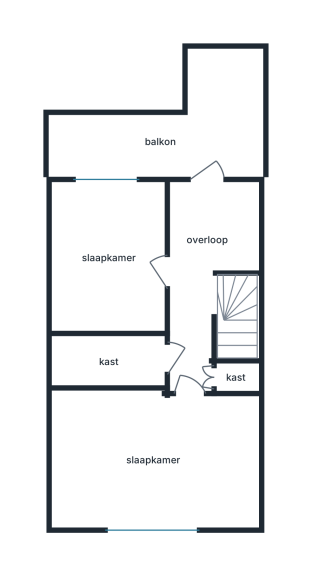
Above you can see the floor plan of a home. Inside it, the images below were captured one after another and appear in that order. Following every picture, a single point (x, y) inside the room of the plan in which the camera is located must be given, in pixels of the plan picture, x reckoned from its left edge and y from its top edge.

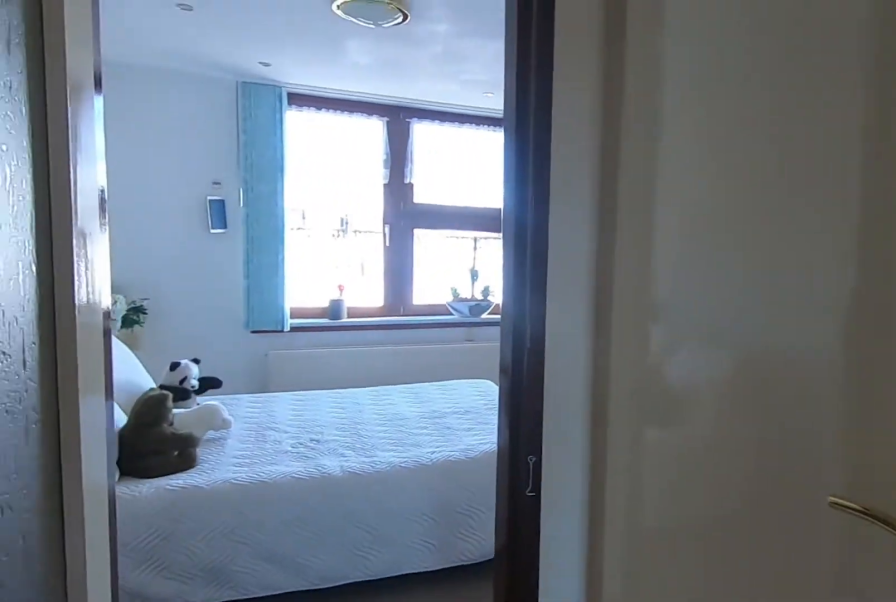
(191, 366)
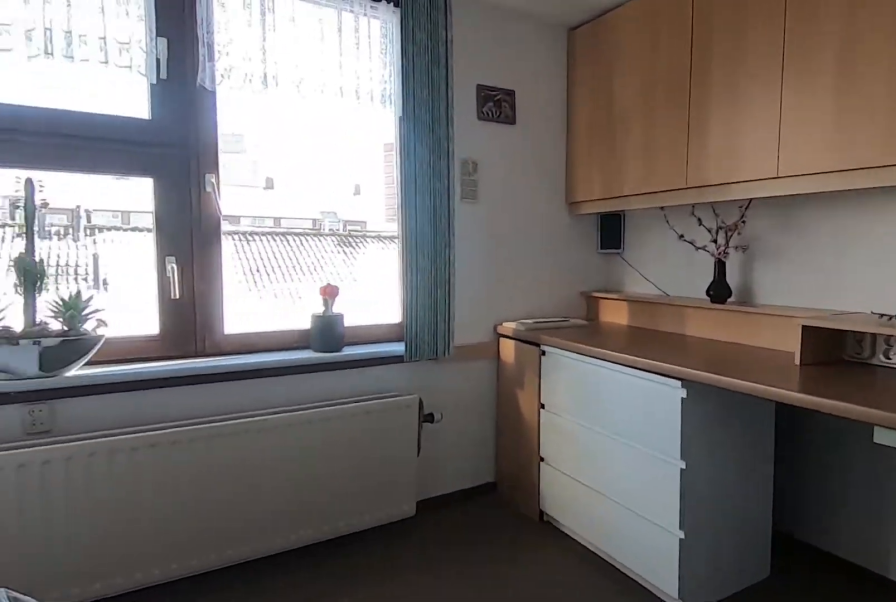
(149, 462)
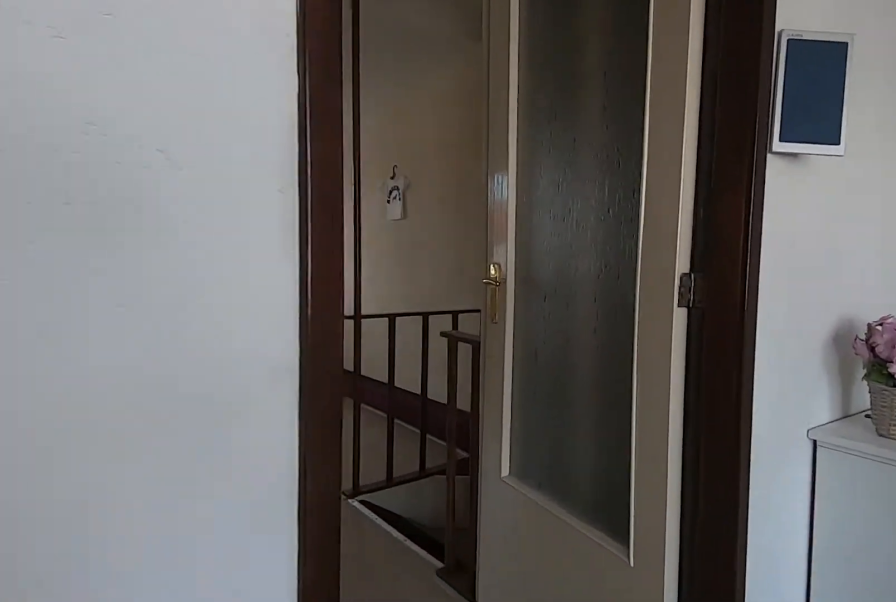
(149, 462)
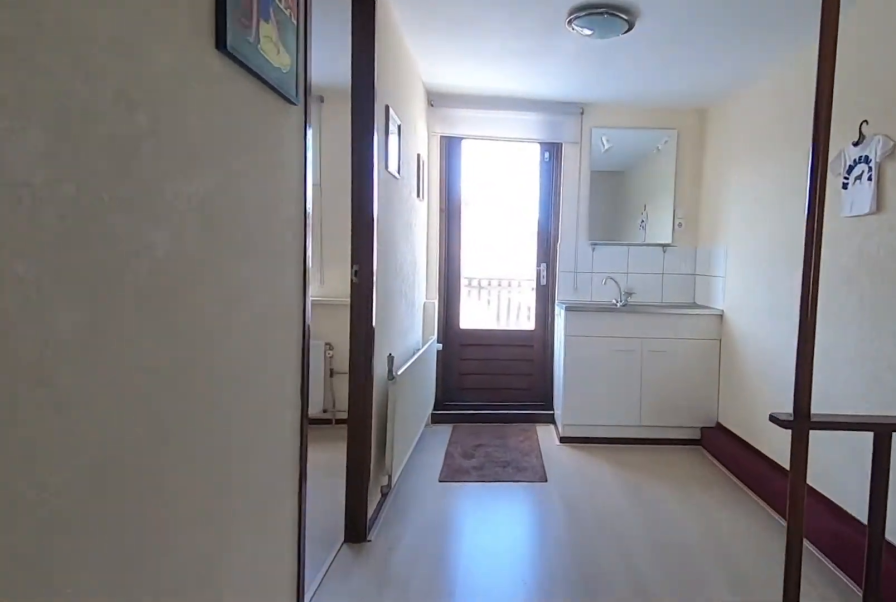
(191, 366)
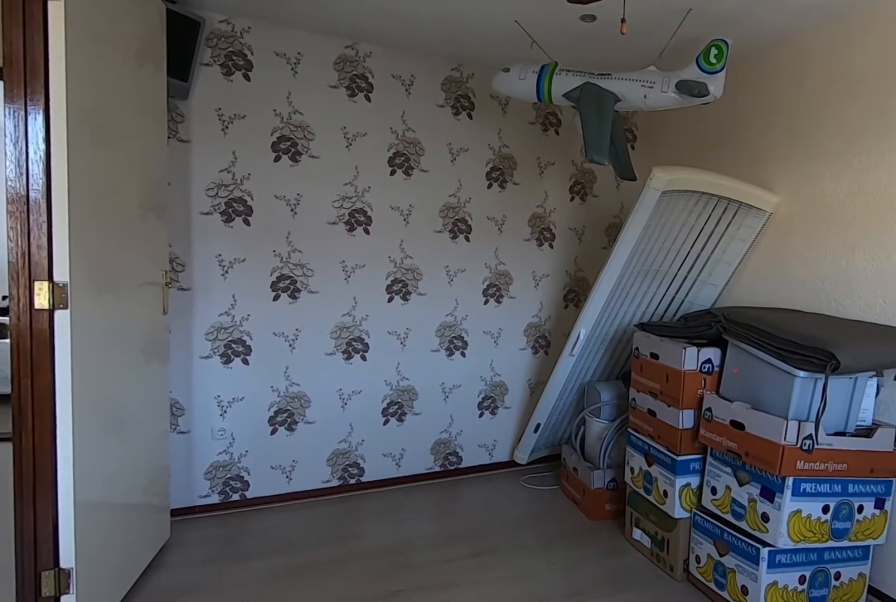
(86, 254)
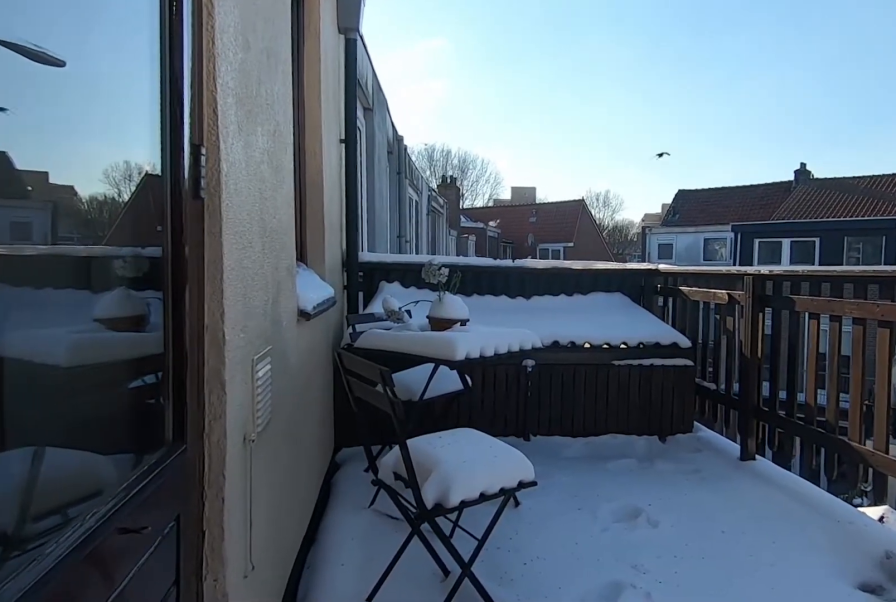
(176, 124)
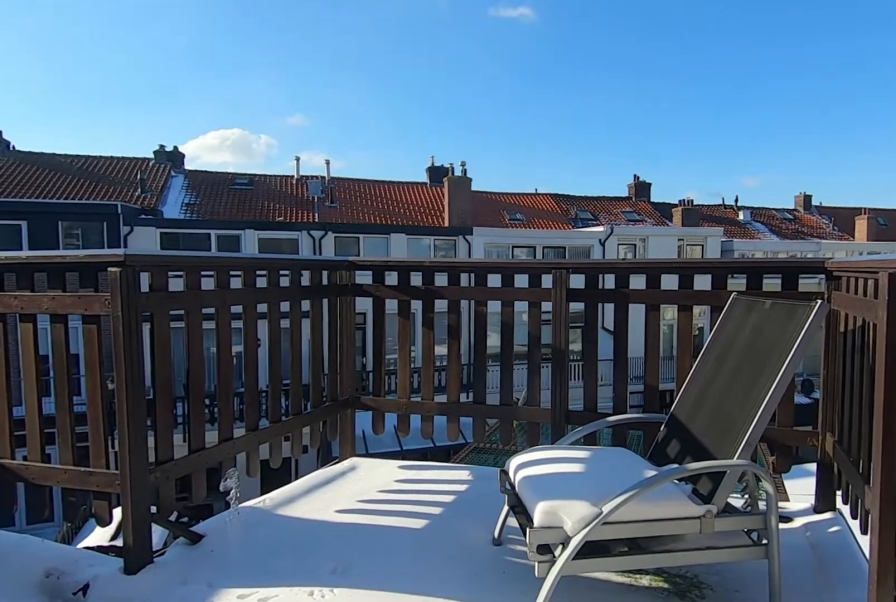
(176, 124)
